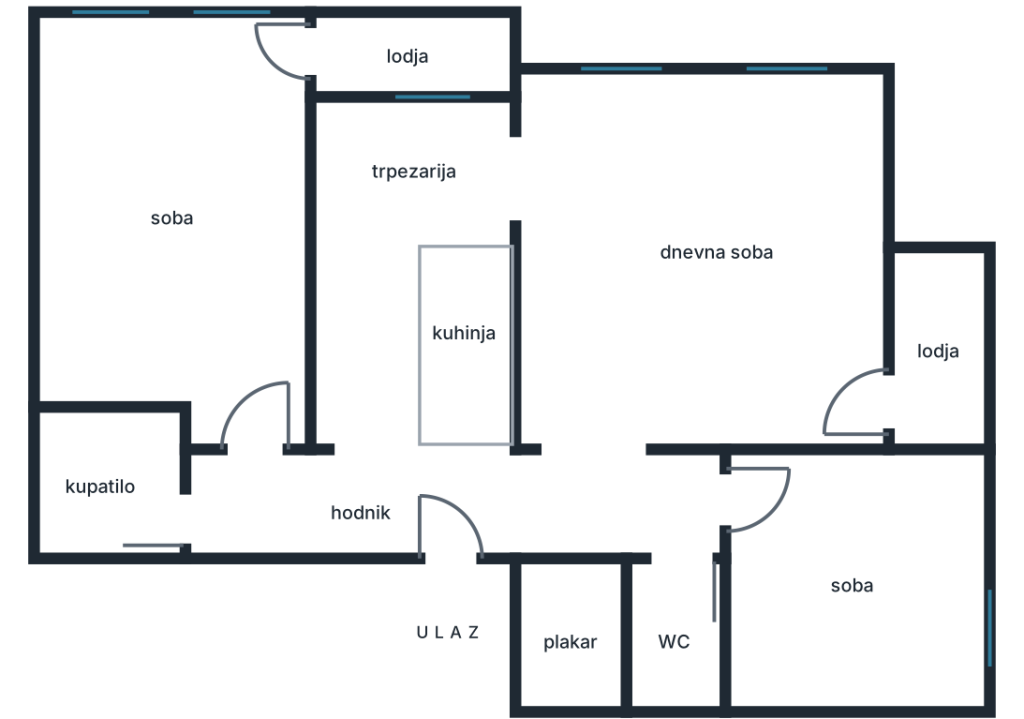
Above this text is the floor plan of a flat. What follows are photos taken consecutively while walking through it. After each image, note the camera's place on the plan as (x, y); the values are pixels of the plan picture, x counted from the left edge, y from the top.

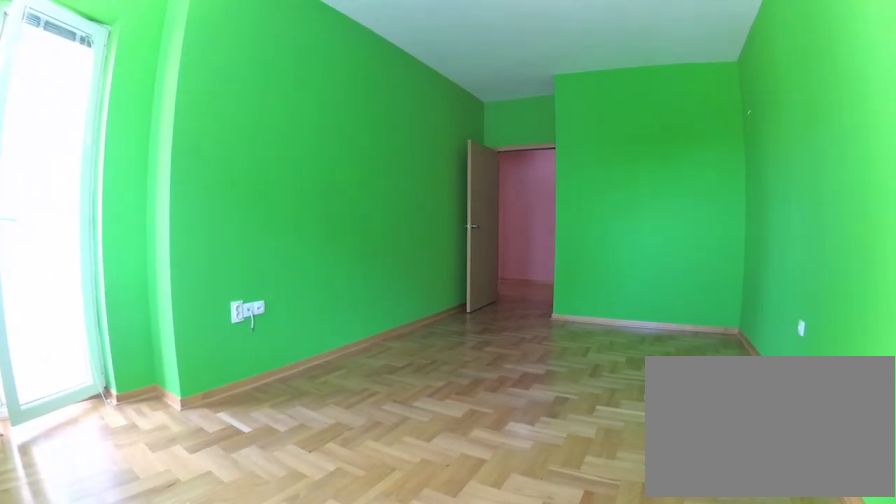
(84, 47)
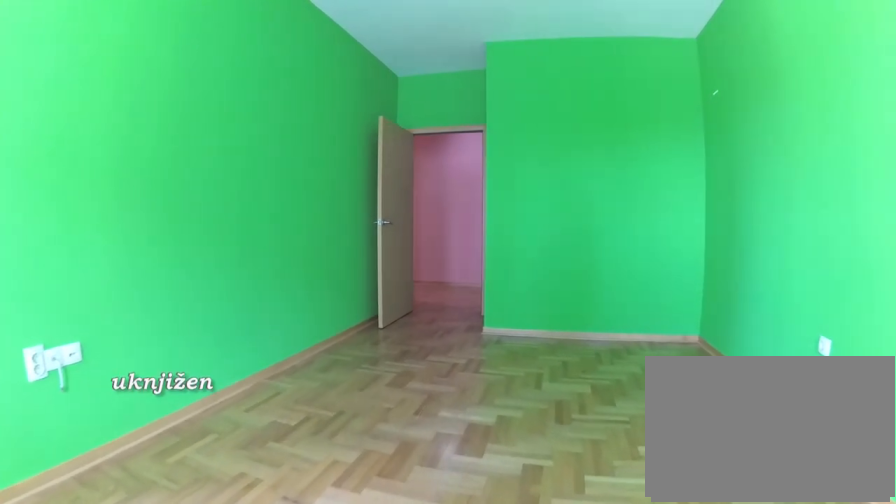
(117, 128)
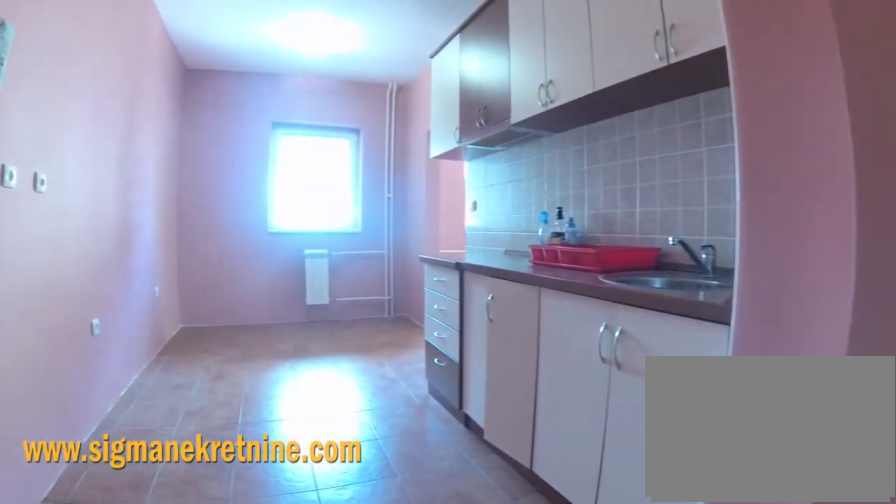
(359, 500)
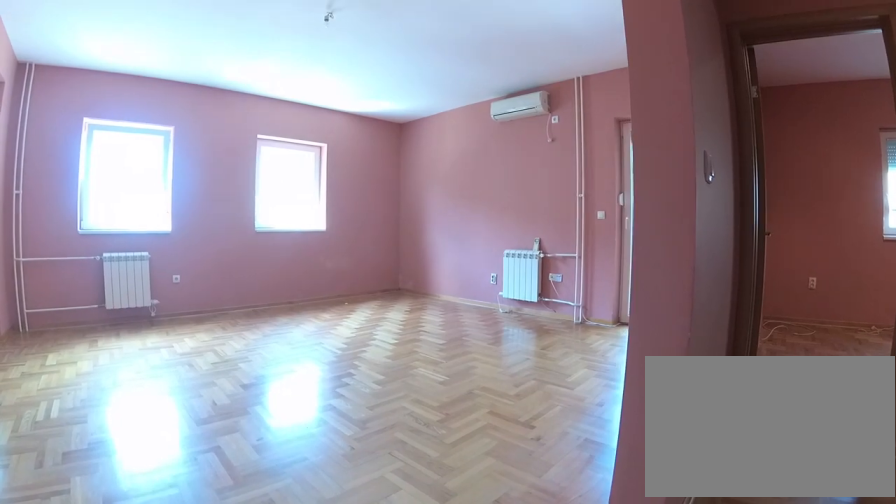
(561, 507)
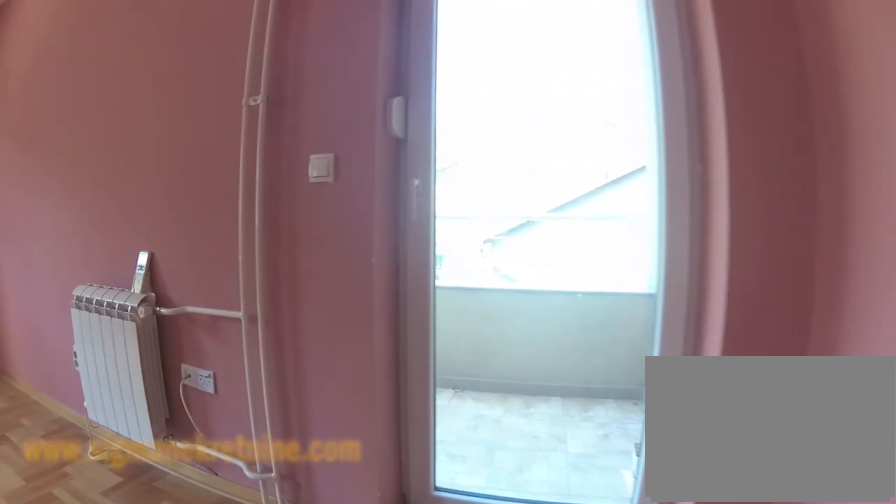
(798, 403)
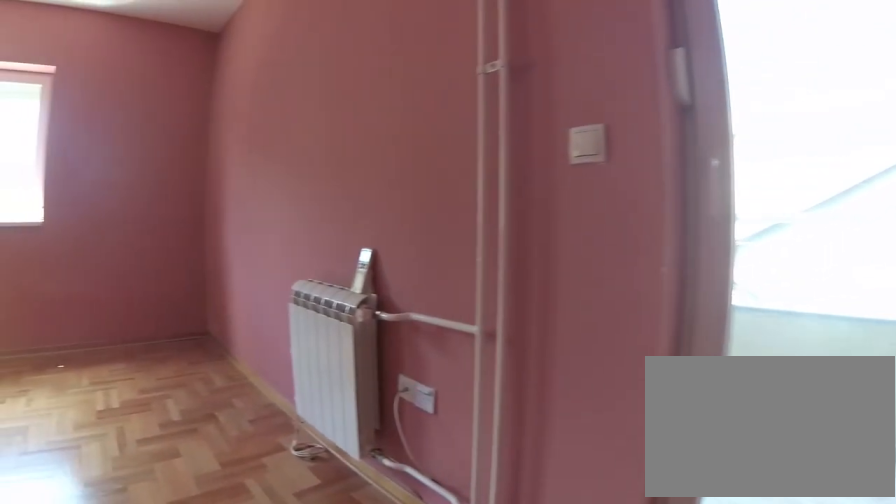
(834, 409)
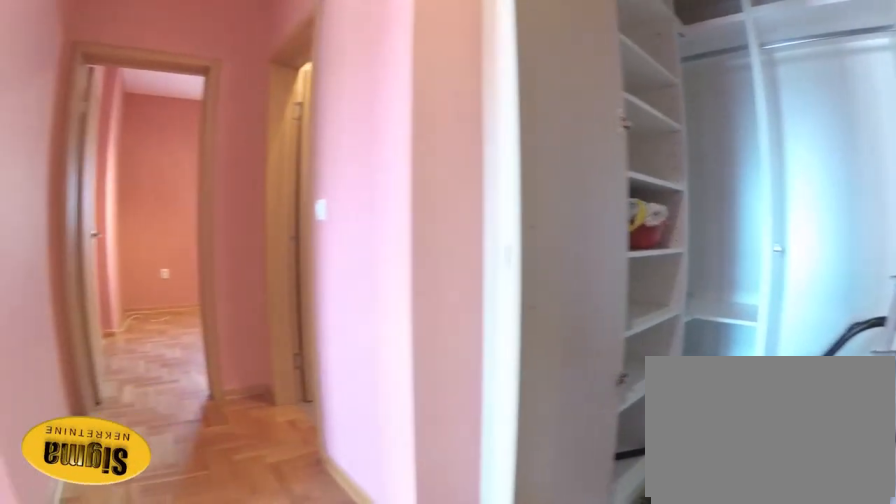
(536, 518)
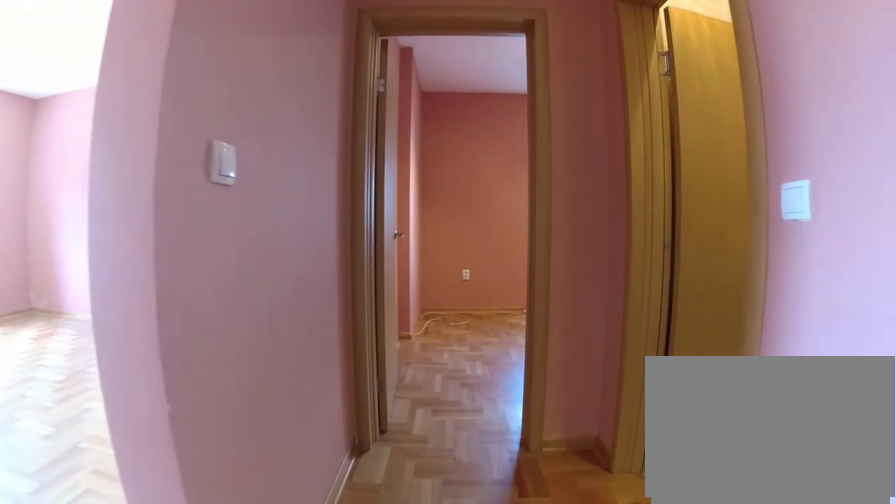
(581, 510)
